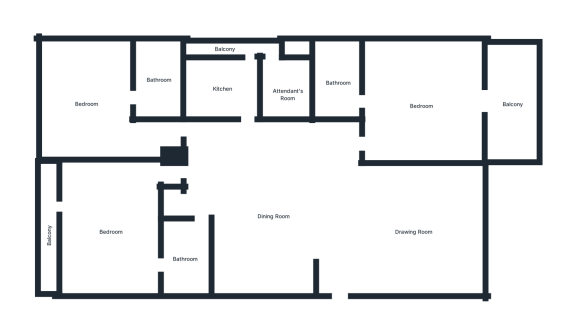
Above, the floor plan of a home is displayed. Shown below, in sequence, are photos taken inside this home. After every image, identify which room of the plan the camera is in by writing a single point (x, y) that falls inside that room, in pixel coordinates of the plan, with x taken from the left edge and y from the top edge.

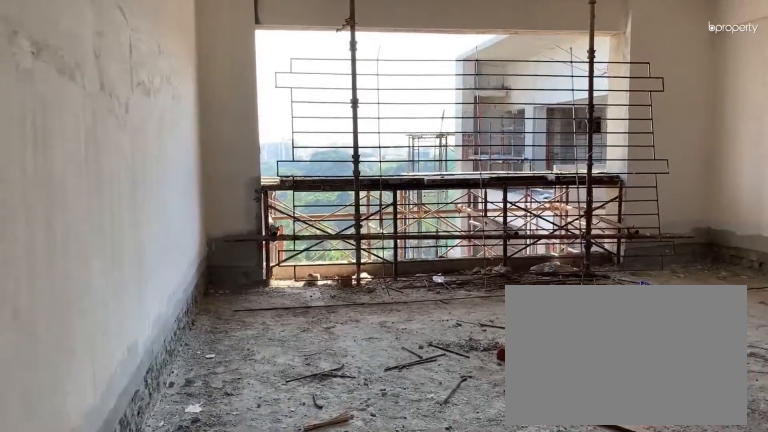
(410, 233)
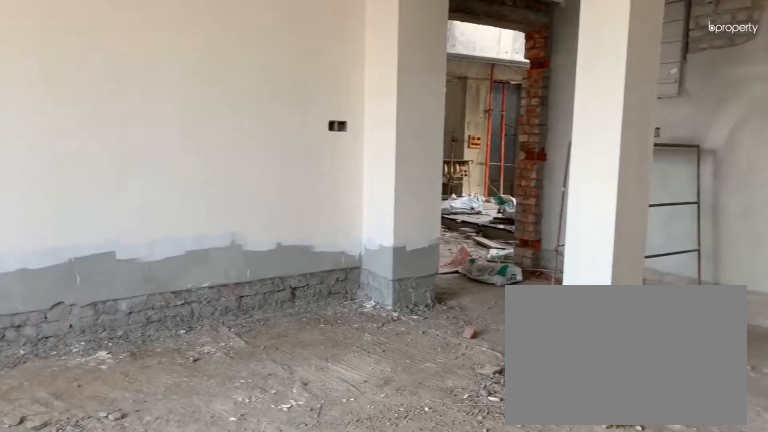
(410, 233)
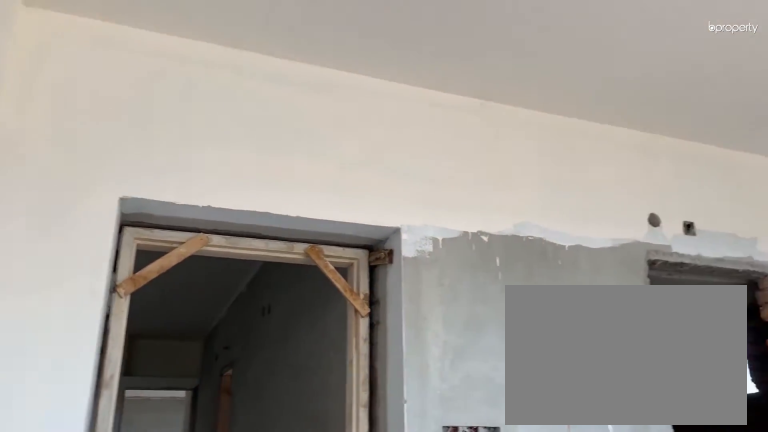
(419, 103)
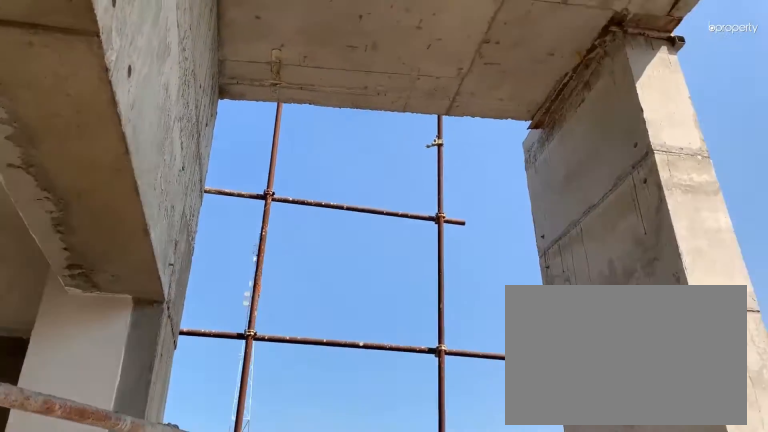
(512, 103)
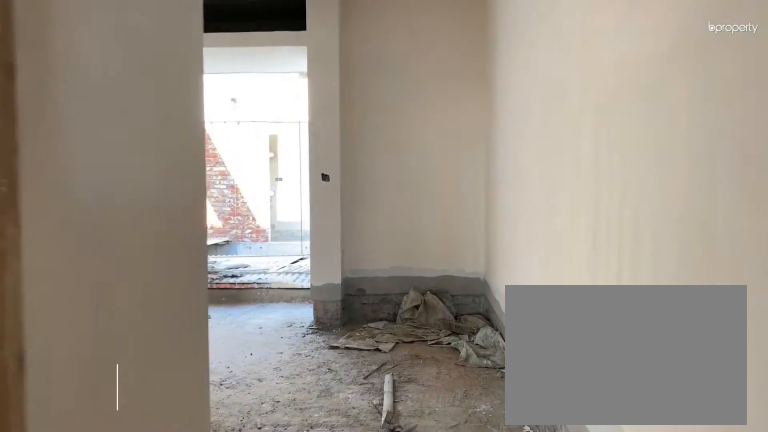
(196, 174)
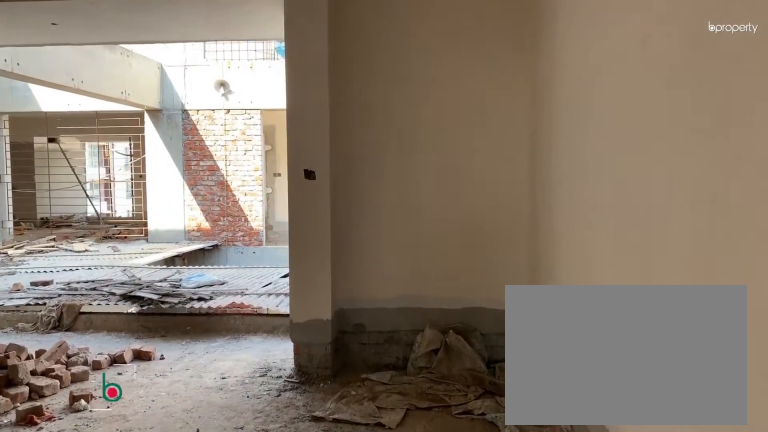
(112, 234)
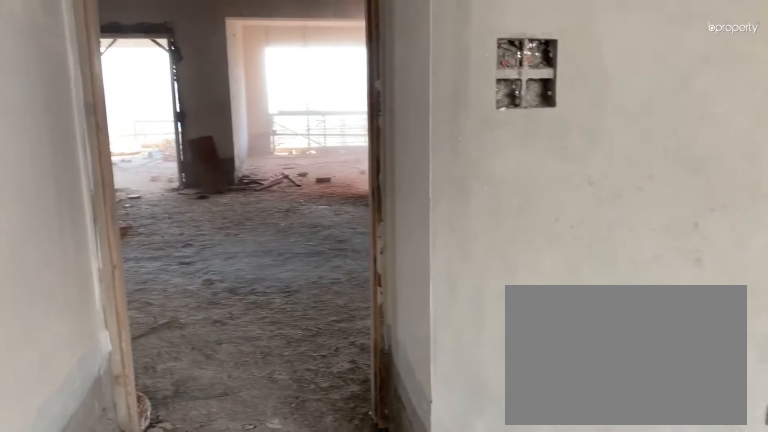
(111, 235)
